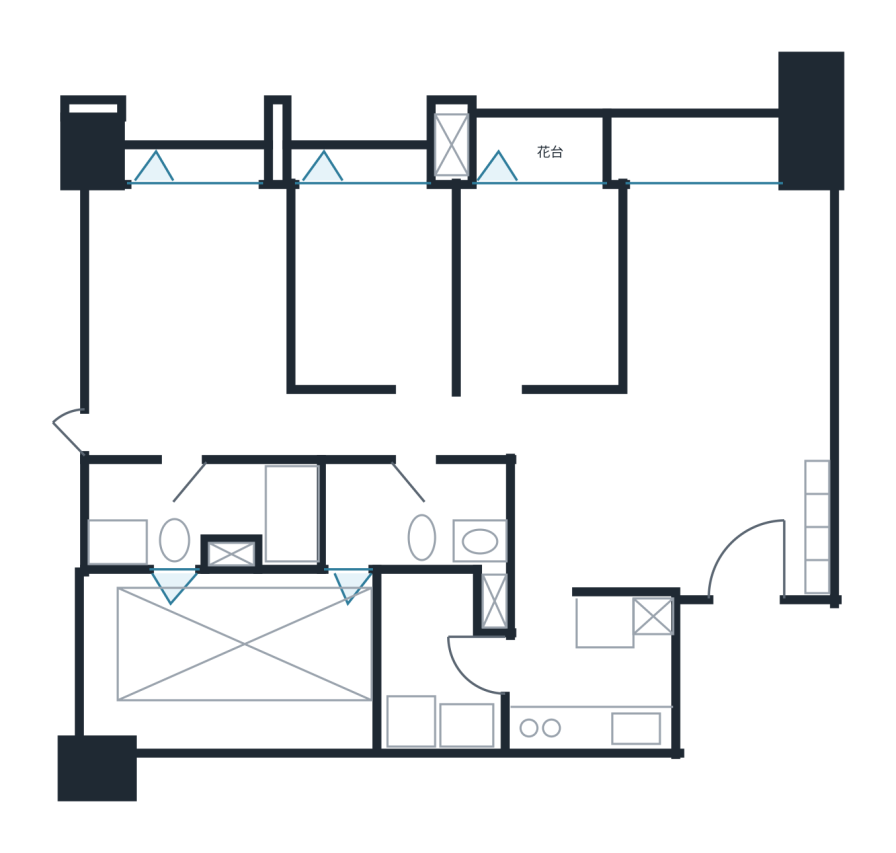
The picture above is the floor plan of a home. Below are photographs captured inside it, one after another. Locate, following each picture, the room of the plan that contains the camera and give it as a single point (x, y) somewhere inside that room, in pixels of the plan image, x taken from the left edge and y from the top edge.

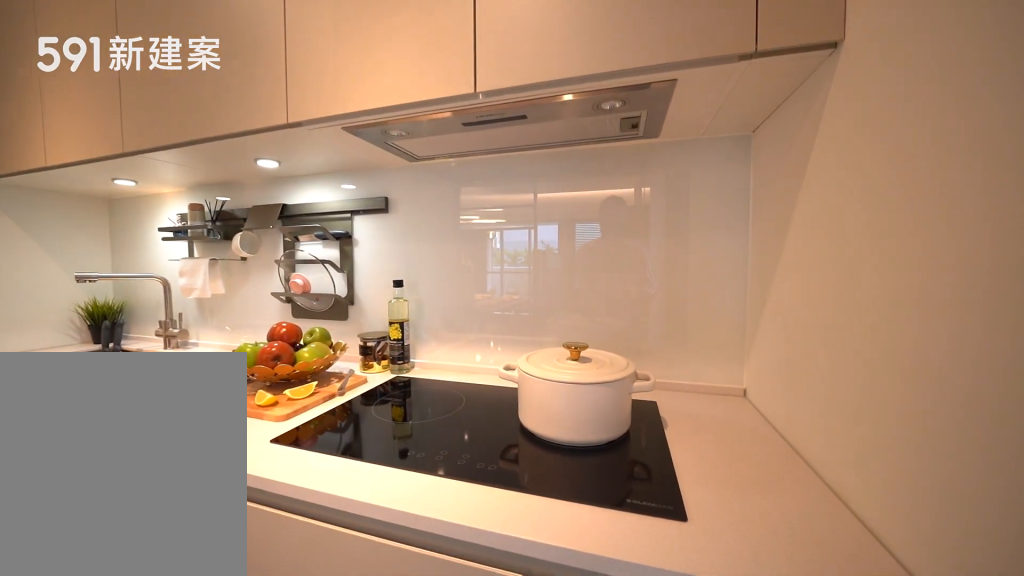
(597, 673)
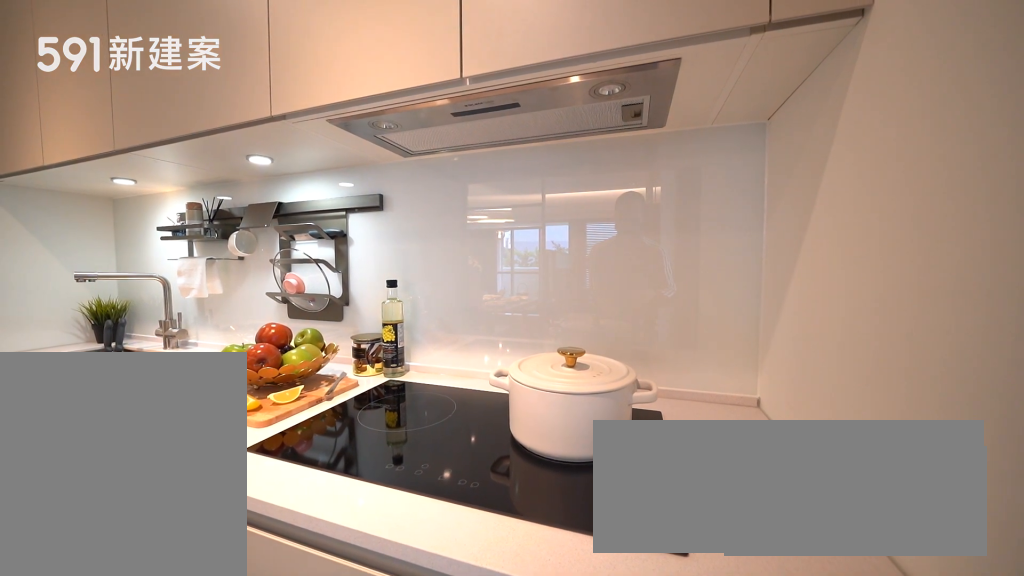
(597, 673)
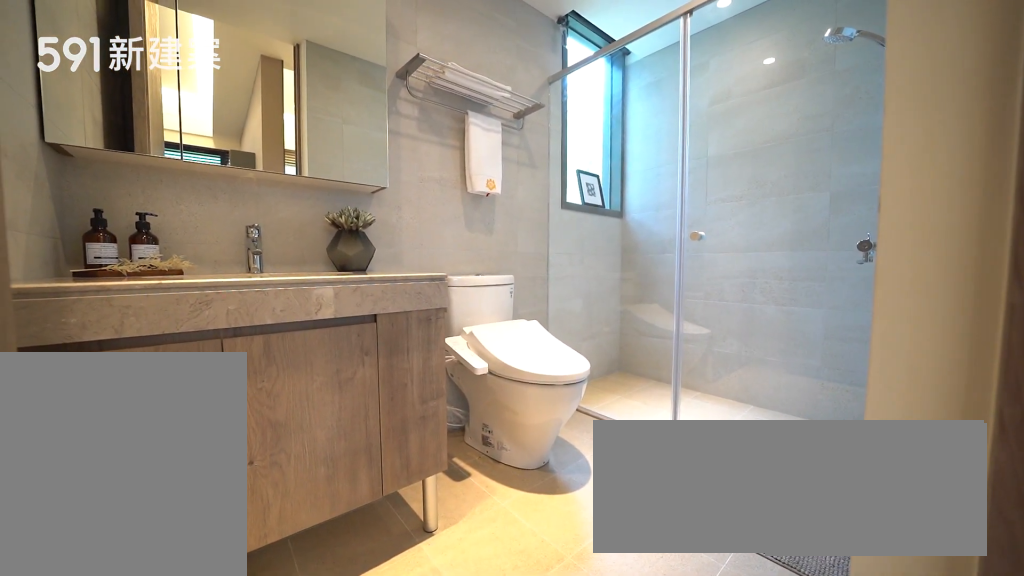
(411, 515)
